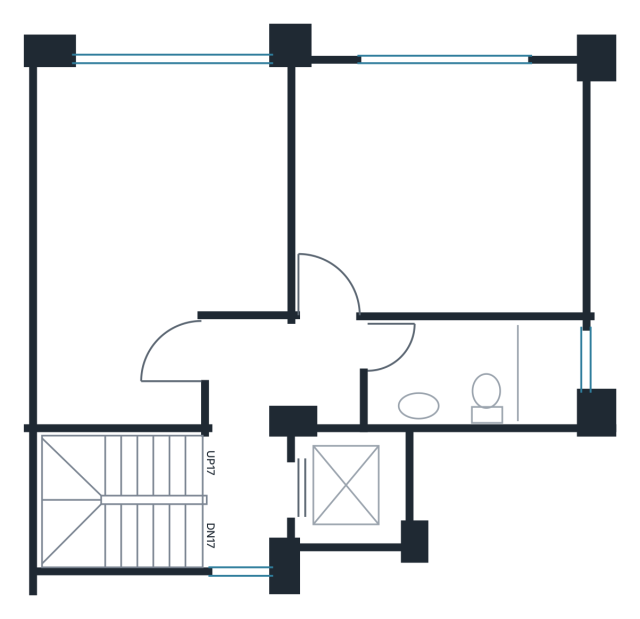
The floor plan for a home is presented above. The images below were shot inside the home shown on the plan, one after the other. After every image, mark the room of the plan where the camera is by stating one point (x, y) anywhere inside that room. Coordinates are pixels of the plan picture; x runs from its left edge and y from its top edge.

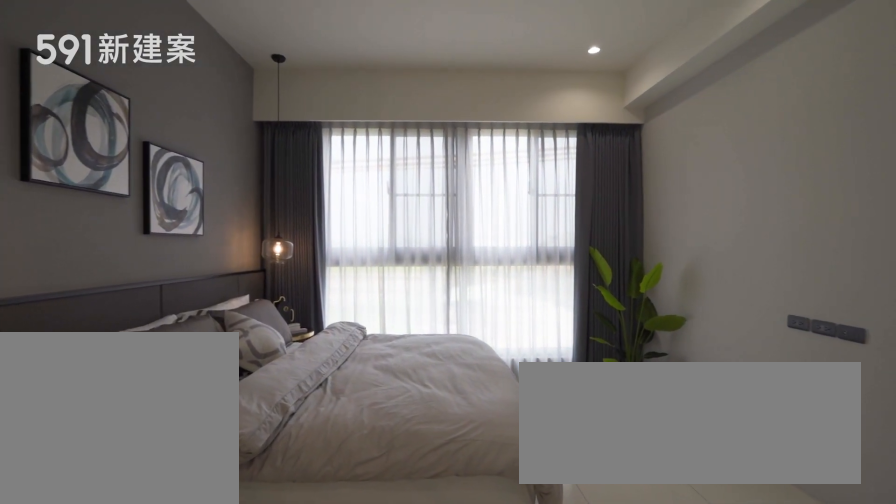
(151, 230)
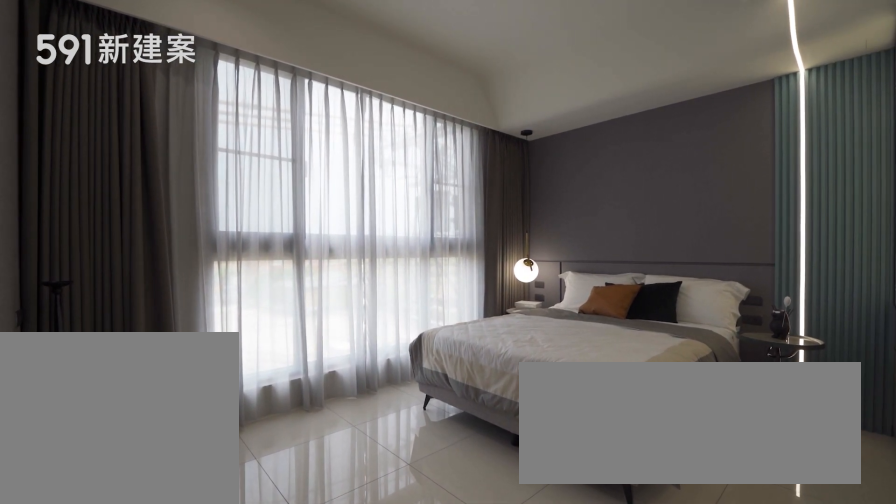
(441, 188)
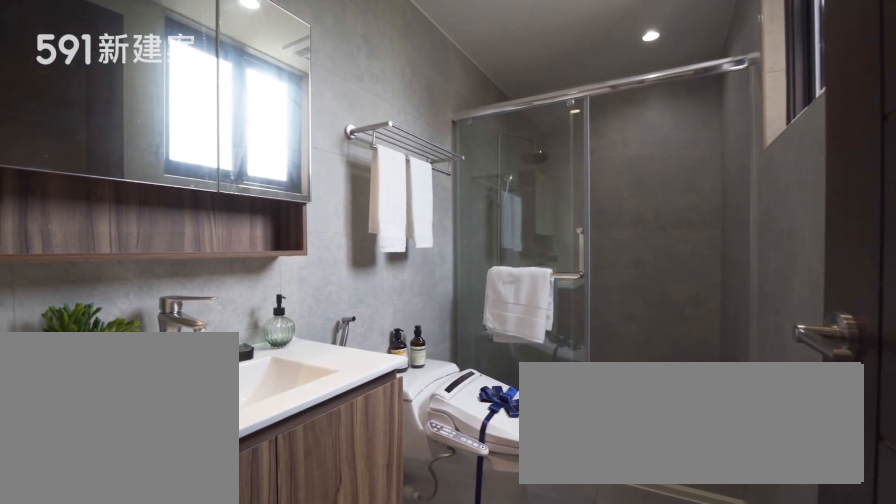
(478, 371)
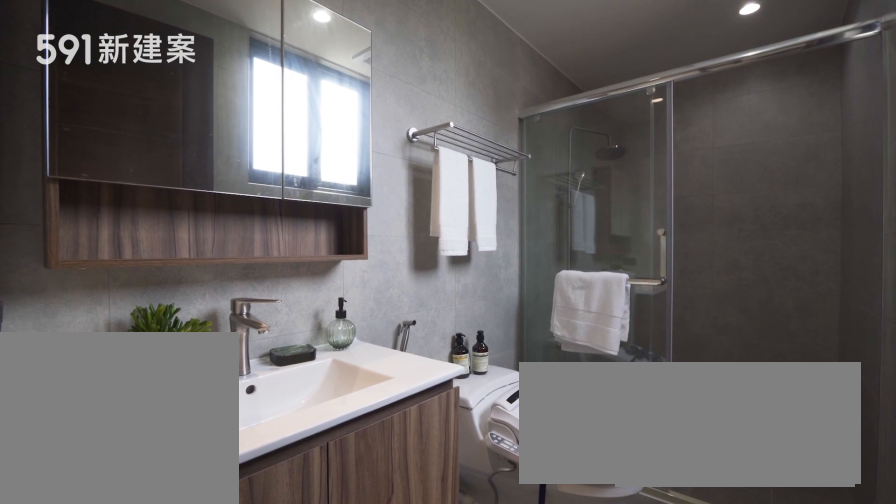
(478, 371)
